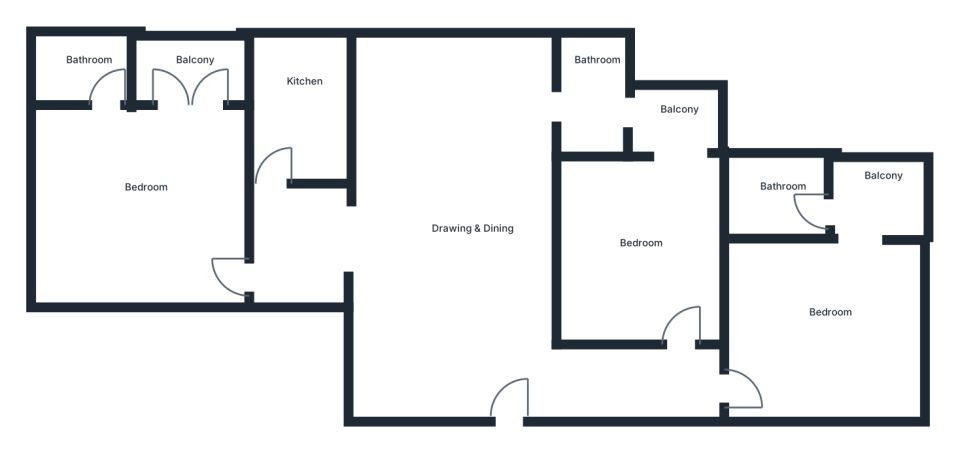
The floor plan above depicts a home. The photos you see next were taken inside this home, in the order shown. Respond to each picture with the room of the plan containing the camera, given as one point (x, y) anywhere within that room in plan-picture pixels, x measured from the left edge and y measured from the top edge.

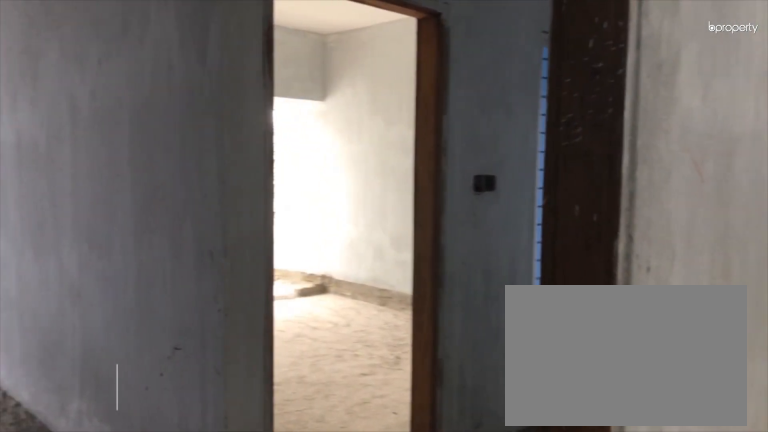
(486, 363)
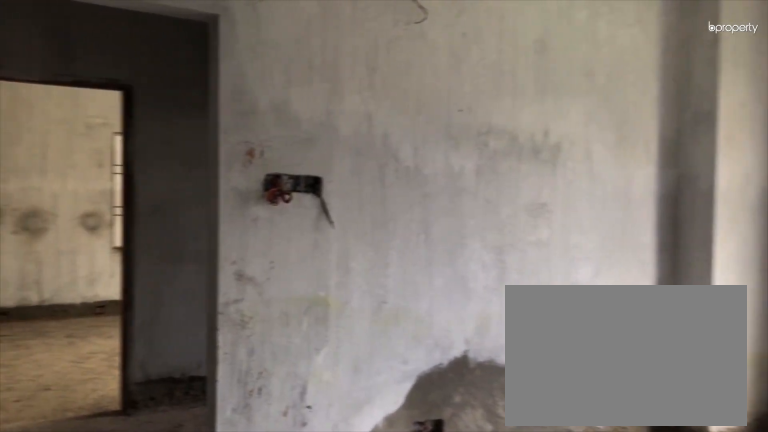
(453, 234)
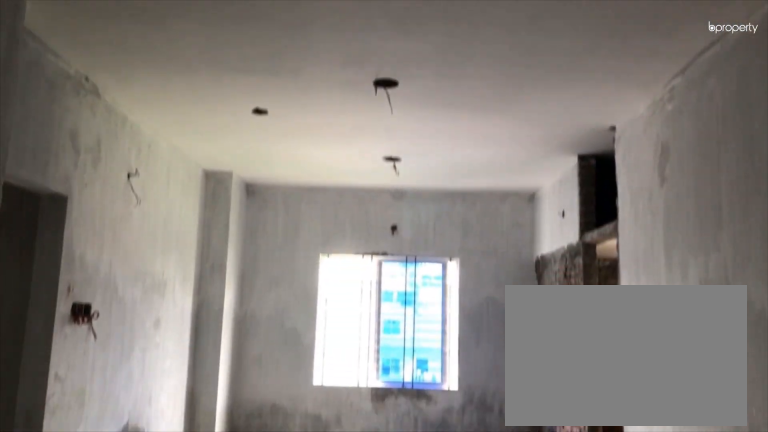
(453, 234)
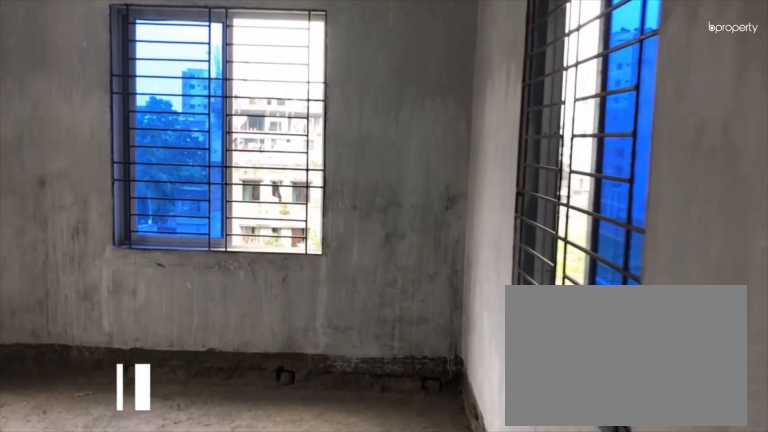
(769, 355)
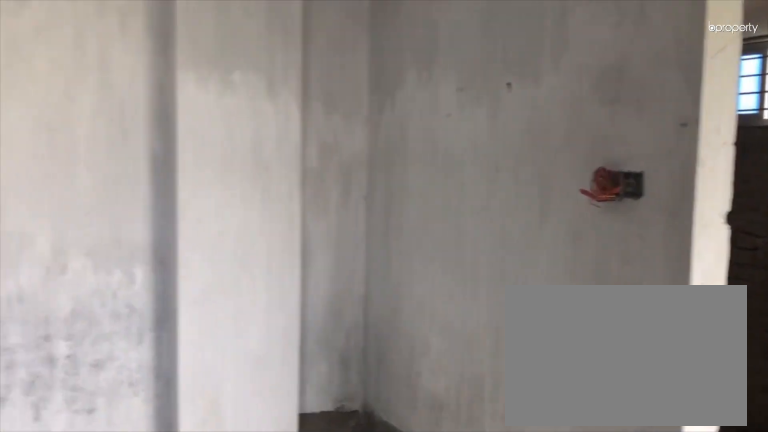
(839, 314)
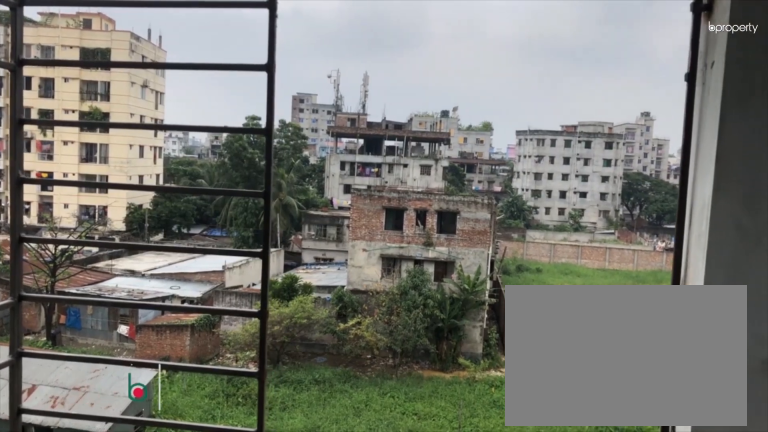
(880, 186)
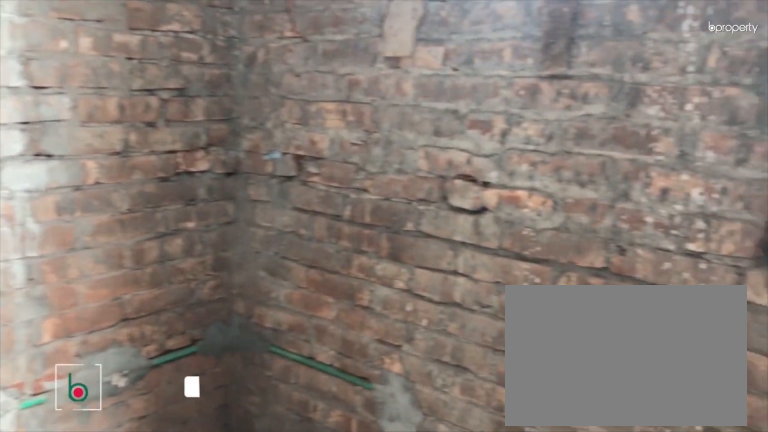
(787, 186)
